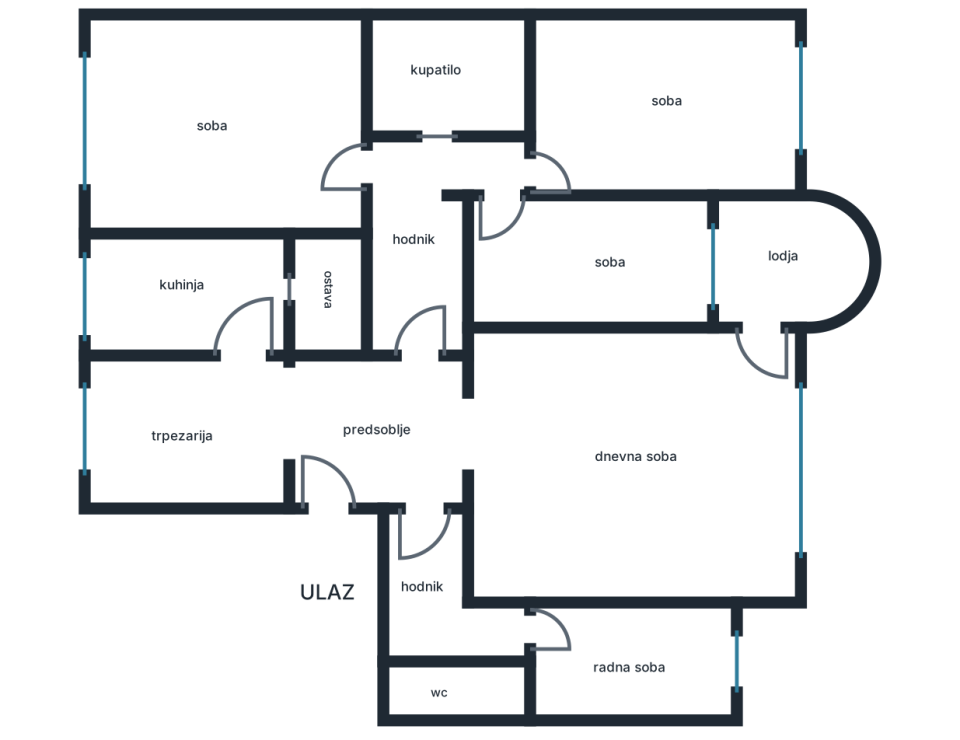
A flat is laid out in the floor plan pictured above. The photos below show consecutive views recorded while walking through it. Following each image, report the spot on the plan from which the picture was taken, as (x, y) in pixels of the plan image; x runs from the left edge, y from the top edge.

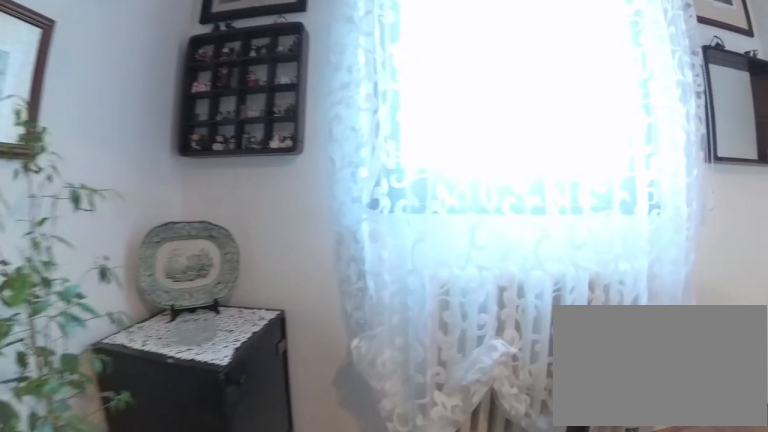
(193, 472)
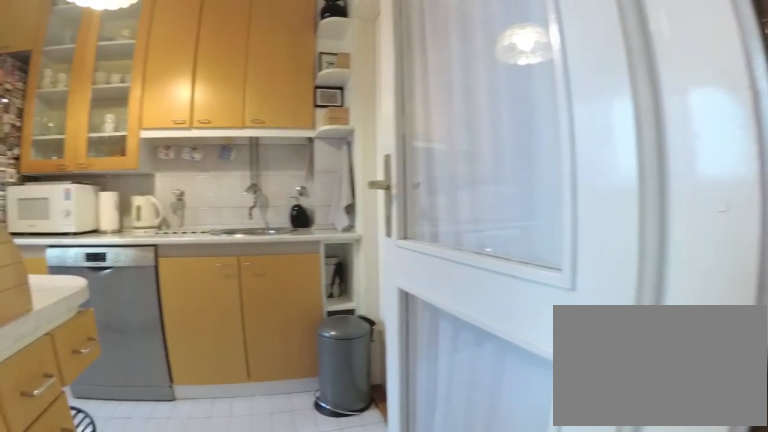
(231, 413)
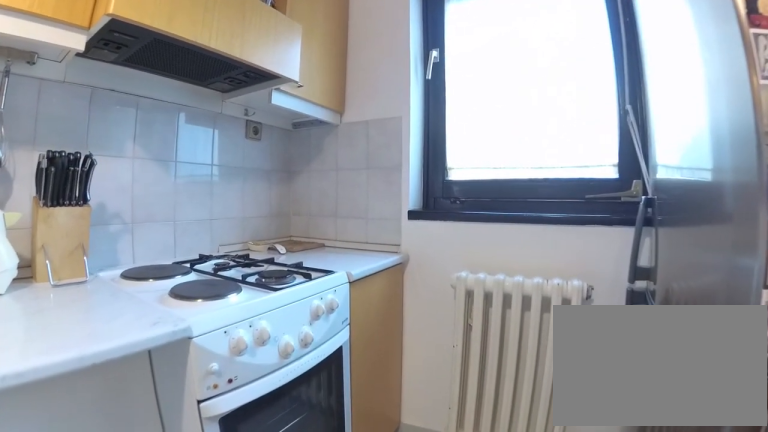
(212, 297)
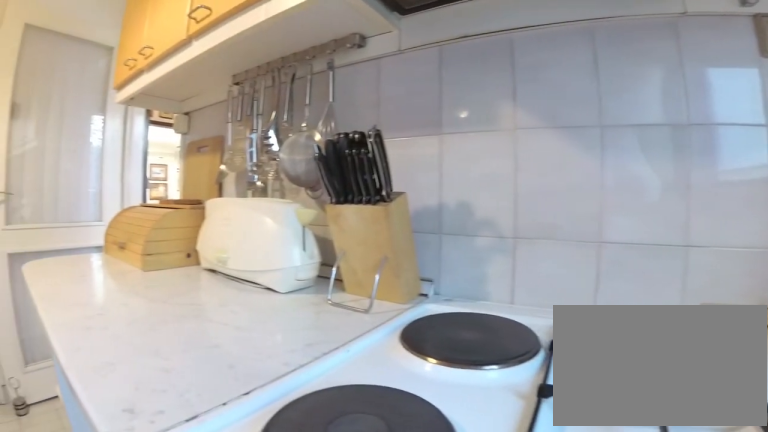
(118, 270)
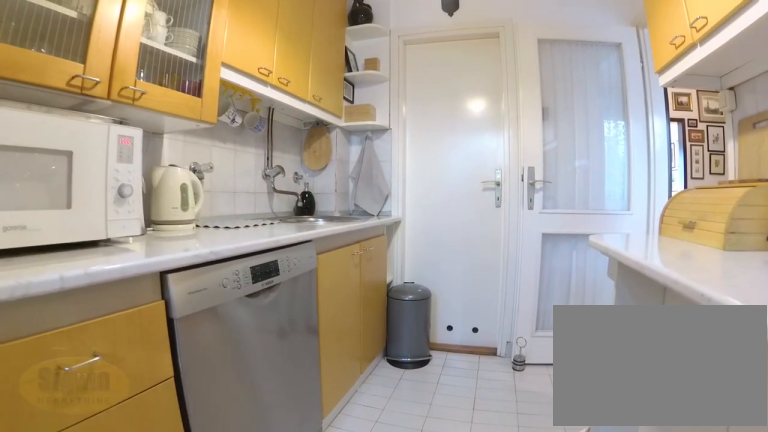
(118, 297)
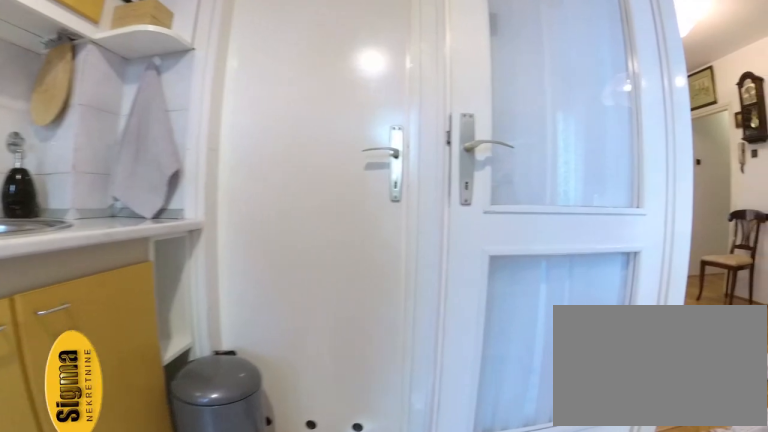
(188, 298)
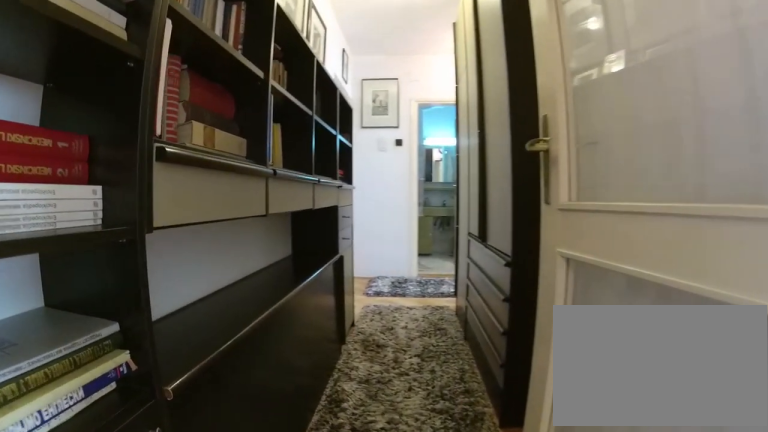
(426, 401)
